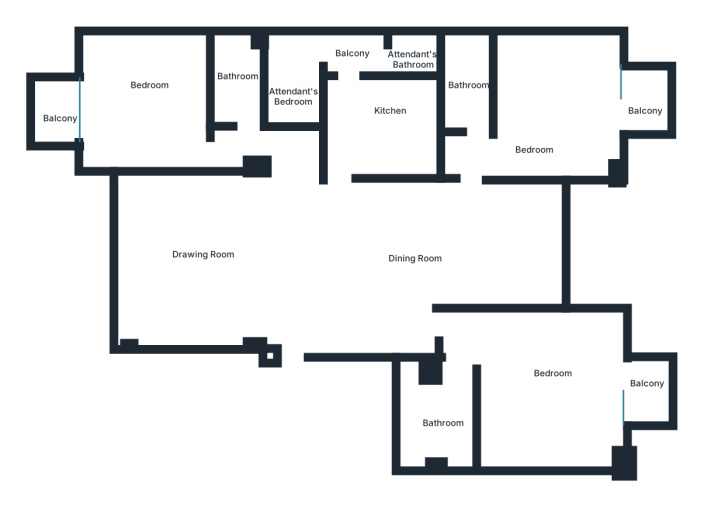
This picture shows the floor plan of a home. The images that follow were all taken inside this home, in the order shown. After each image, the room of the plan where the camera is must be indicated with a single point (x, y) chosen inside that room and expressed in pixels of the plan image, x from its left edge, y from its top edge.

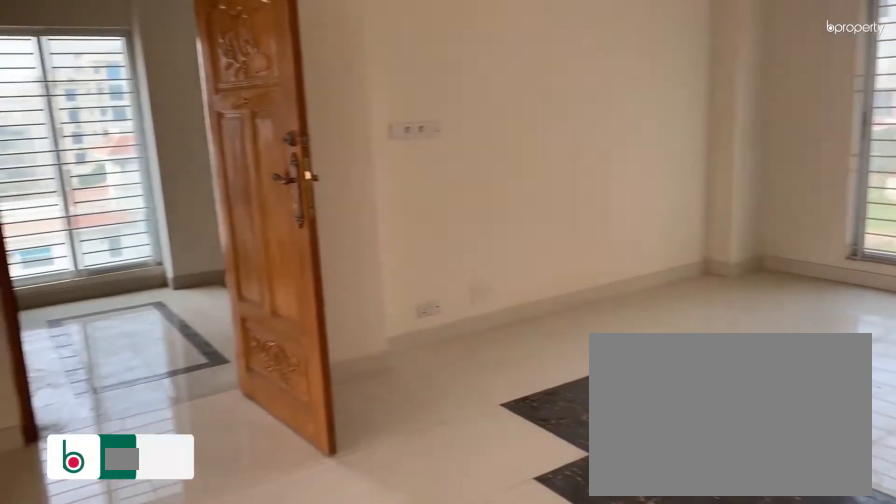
(252, 264)
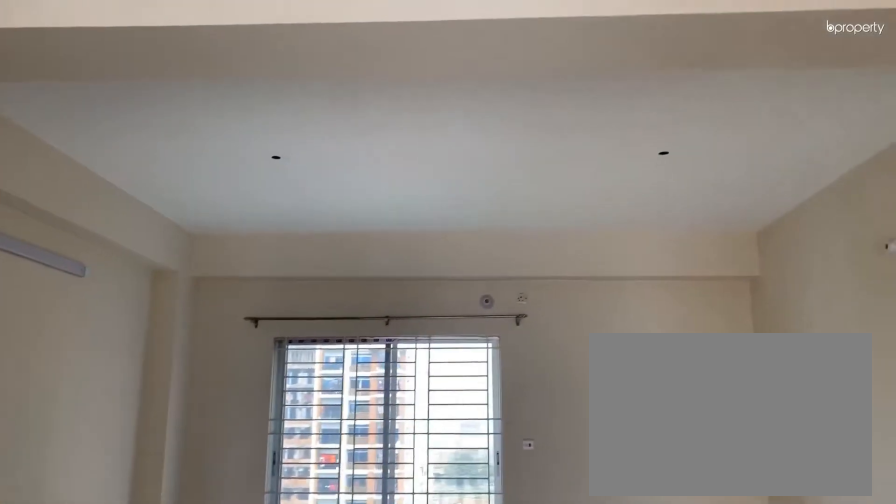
(262, 260)
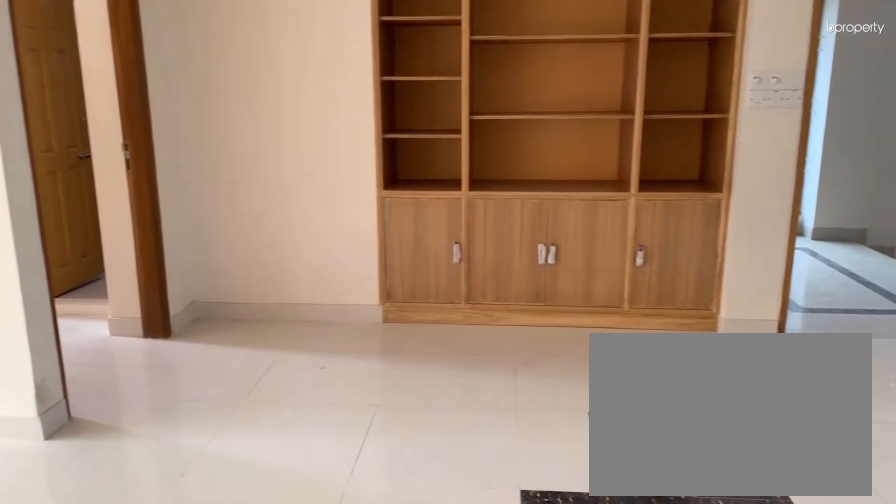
(427, 247)
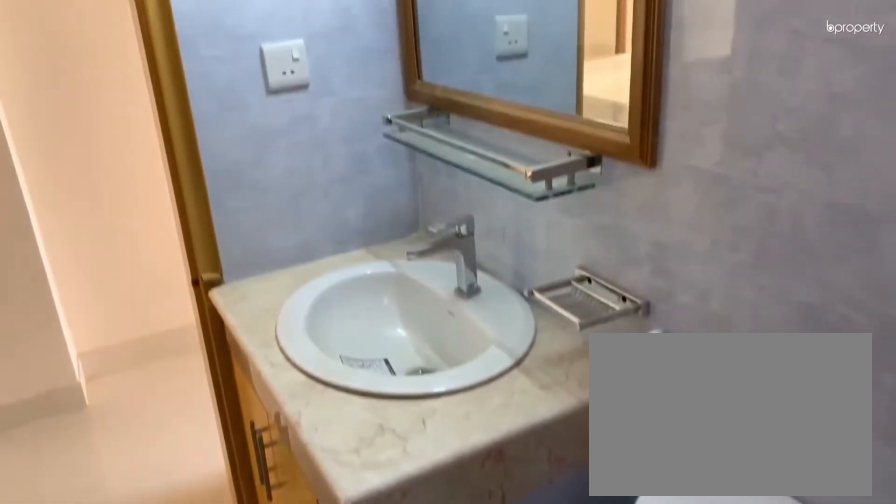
(237, 87)
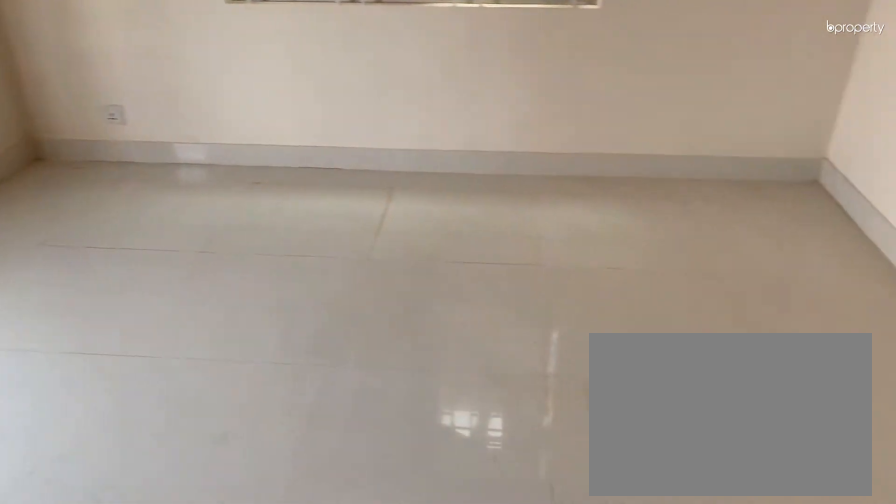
(150, 103)
